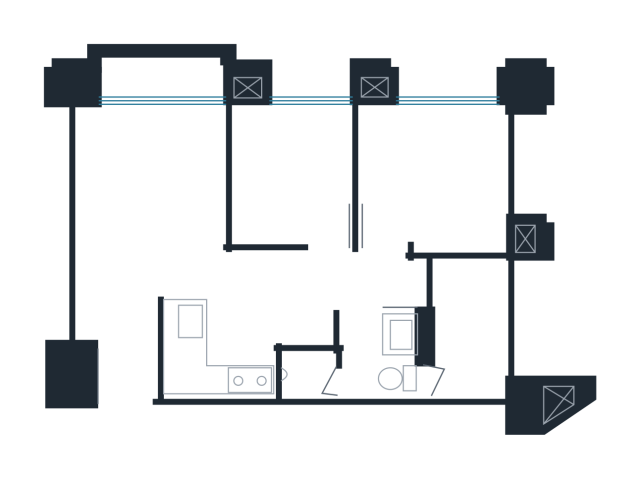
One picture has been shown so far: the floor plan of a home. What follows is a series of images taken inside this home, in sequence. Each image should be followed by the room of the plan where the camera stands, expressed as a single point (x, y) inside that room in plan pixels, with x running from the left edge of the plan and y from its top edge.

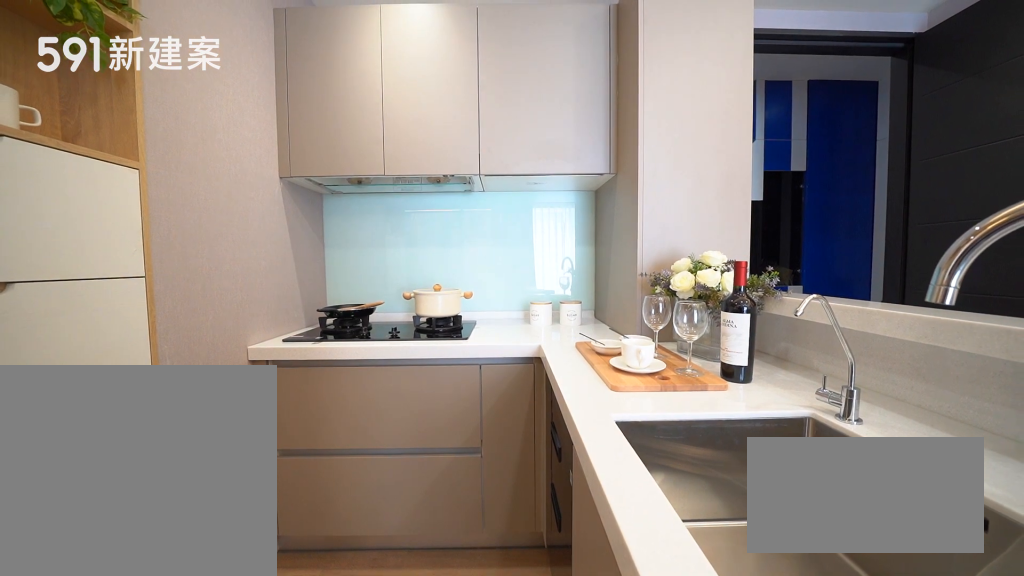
(220, 350)
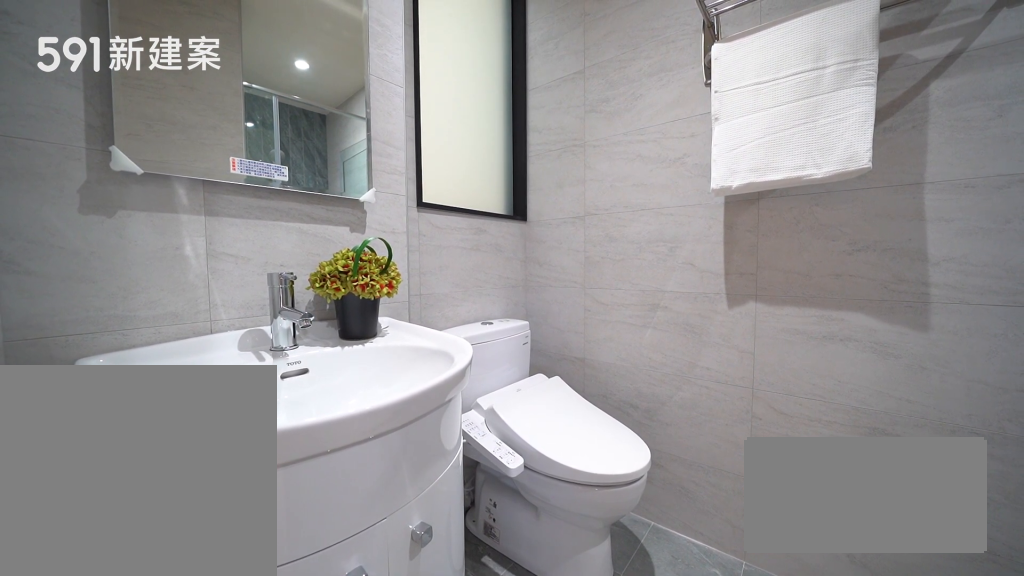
(360, 363)
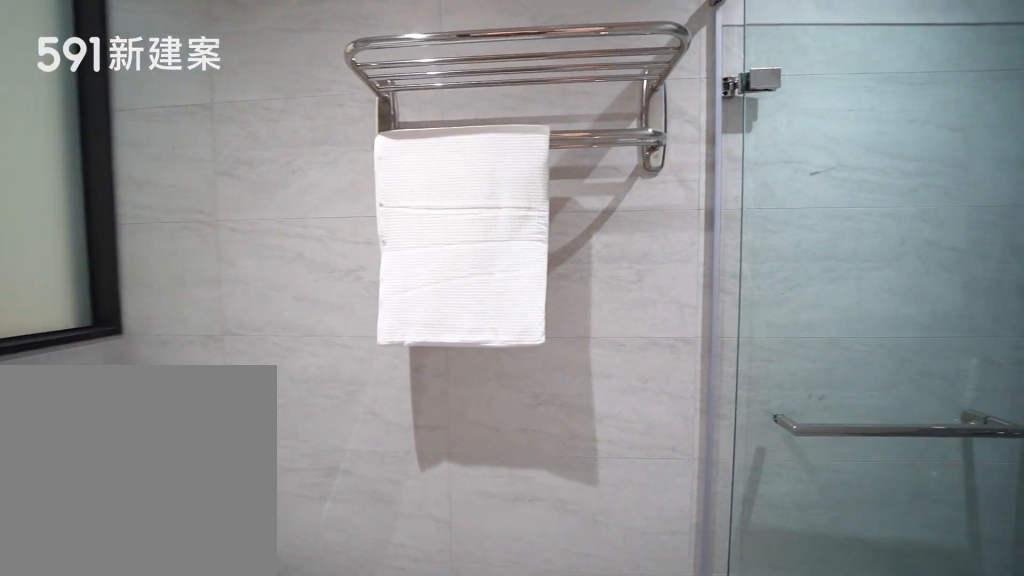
(360, 363)
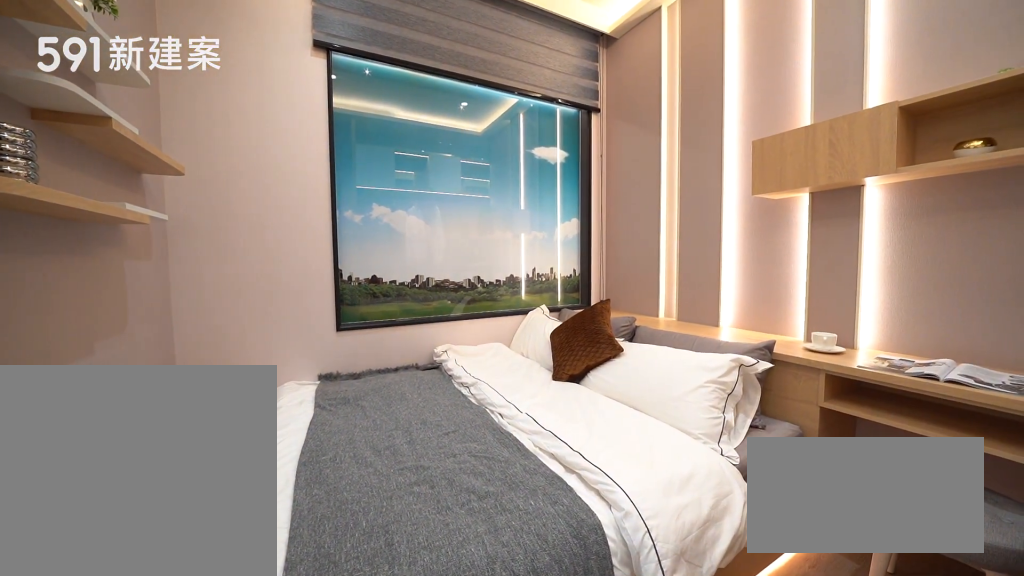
(435, 176)
